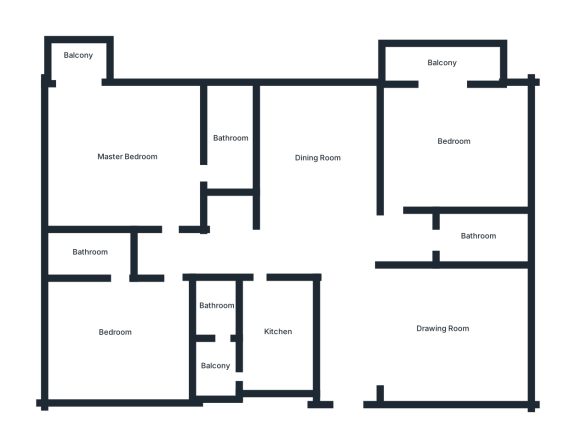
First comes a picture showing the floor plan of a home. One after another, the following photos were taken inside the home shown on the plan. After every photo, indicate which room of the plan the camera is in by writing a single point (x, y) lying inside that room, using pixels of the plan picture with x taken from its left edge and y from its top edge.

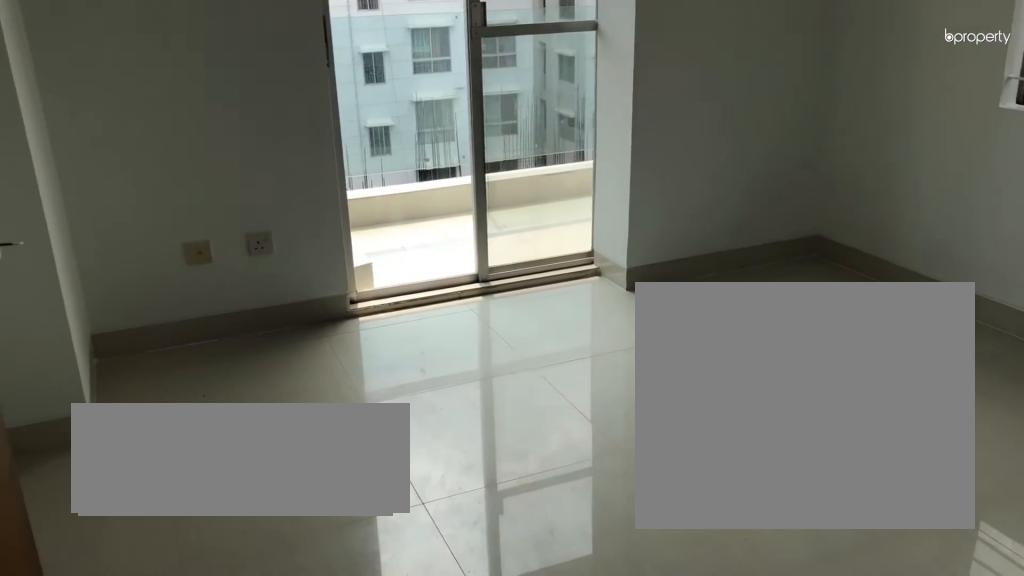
(454, 141)
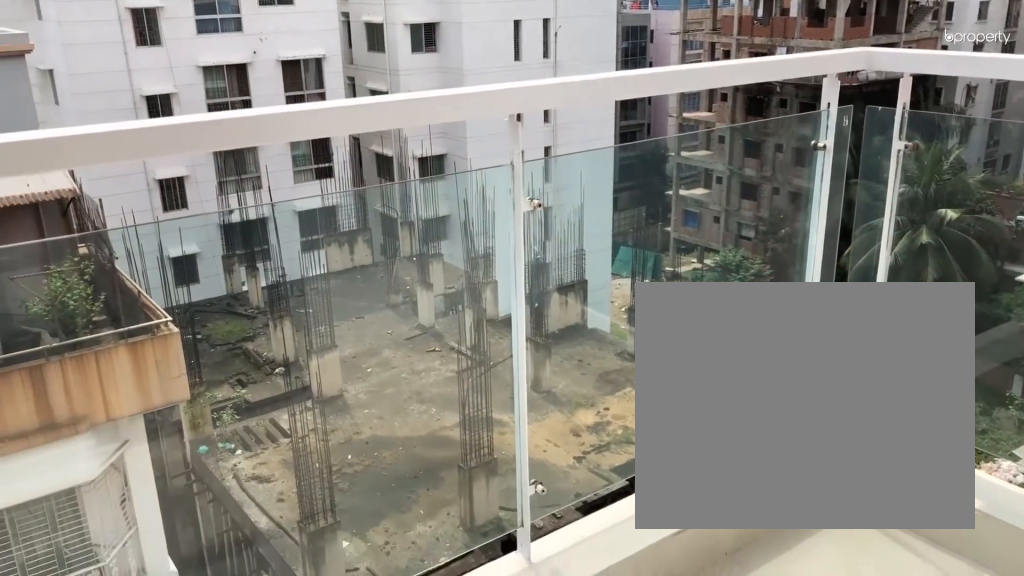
(442, 62)
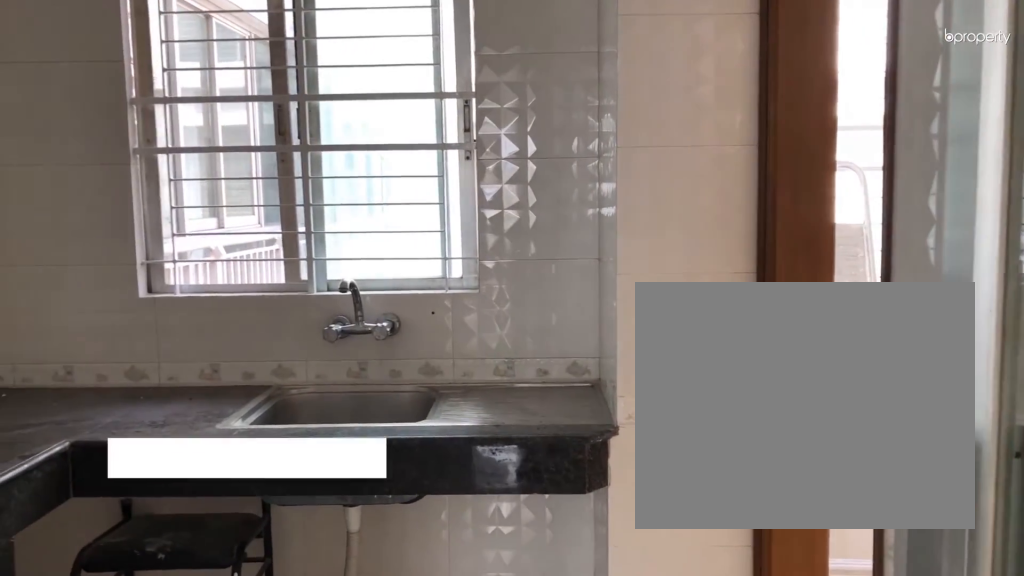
(278, 331)
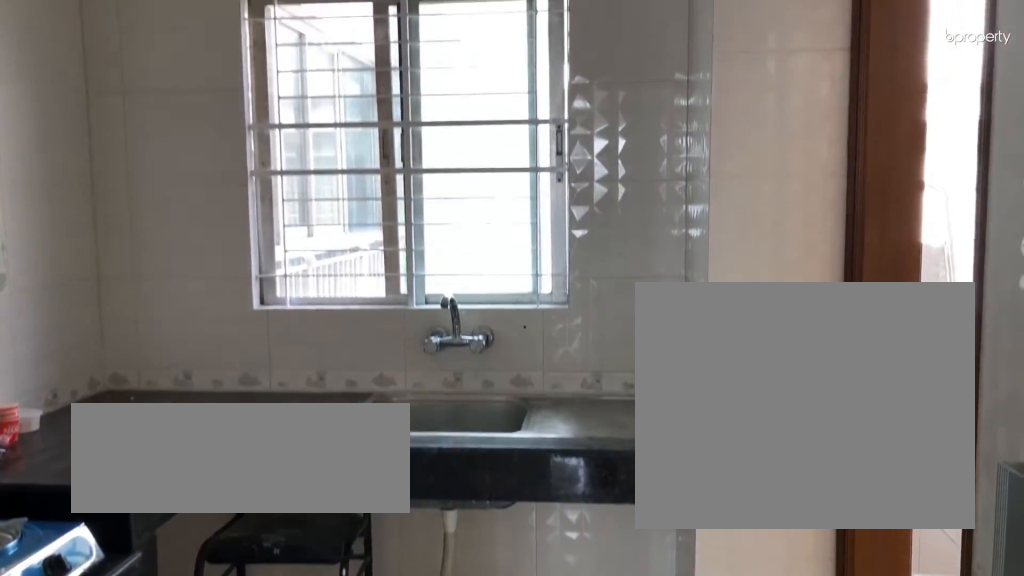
(277, 331)
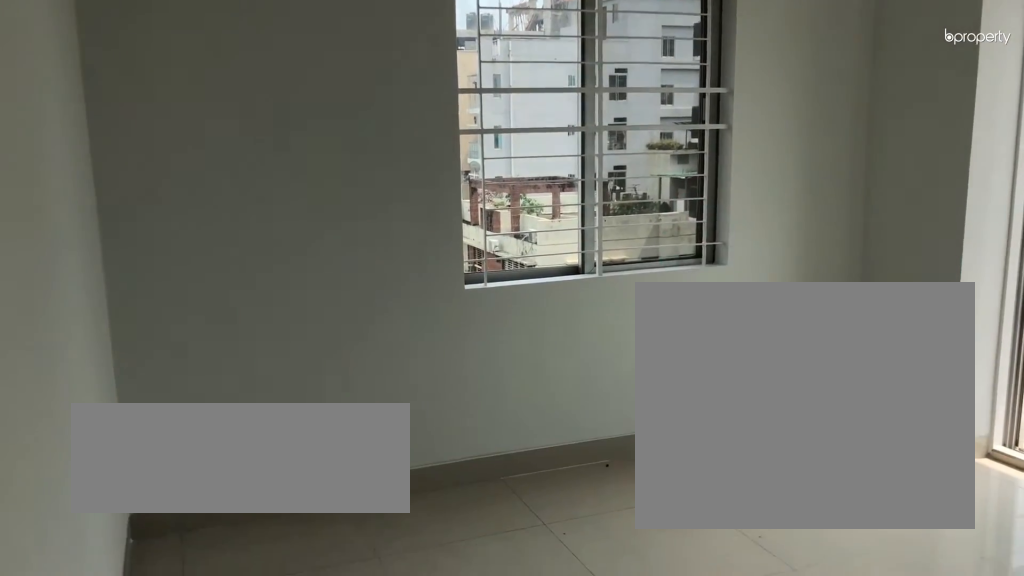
(127, 156)
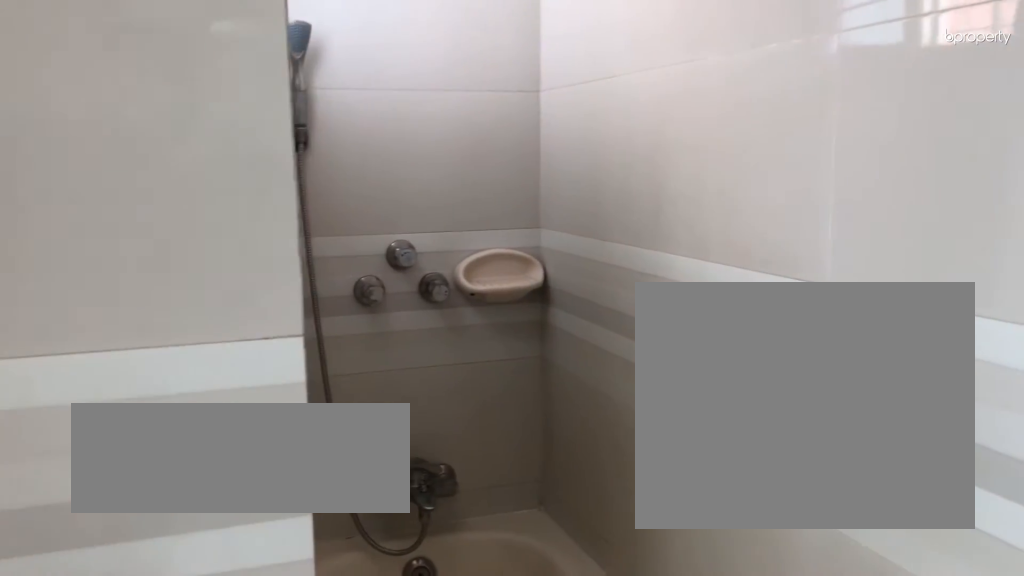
(229, 138)
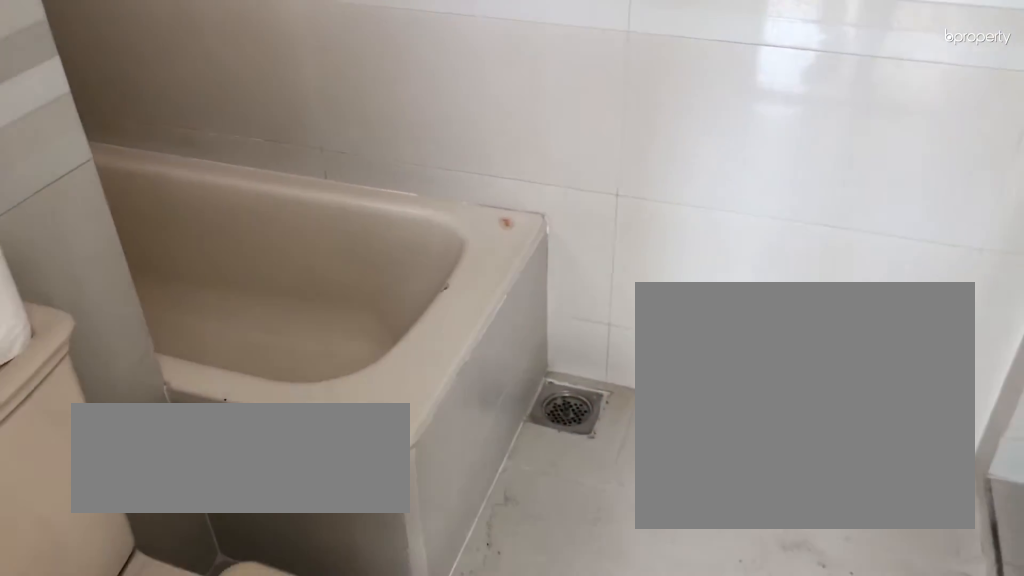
(229, 138)
